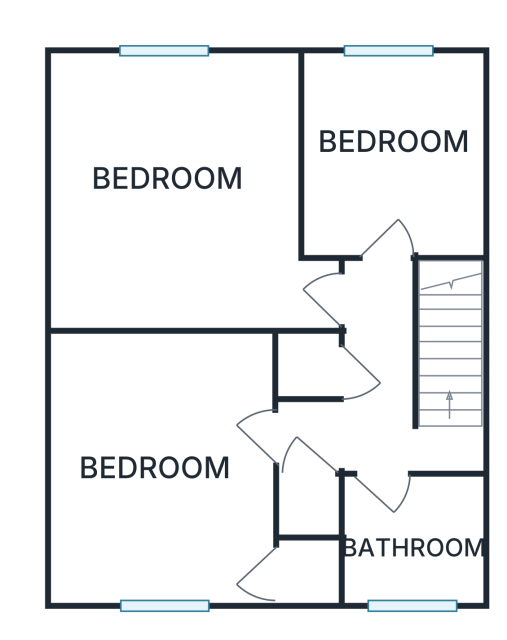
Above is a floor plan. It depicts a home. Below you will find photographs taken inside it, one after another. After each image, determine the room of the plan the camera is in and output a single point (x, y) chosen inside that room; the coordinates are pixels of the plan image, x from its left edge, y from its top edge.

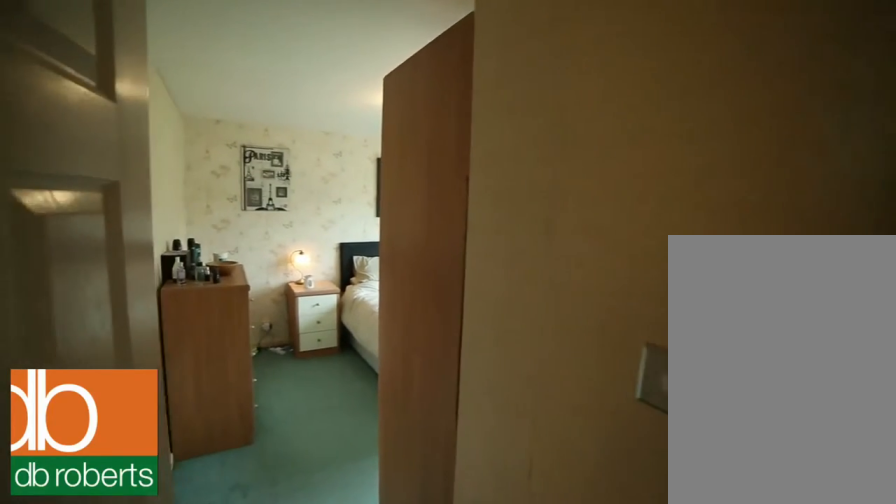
(180, 190)
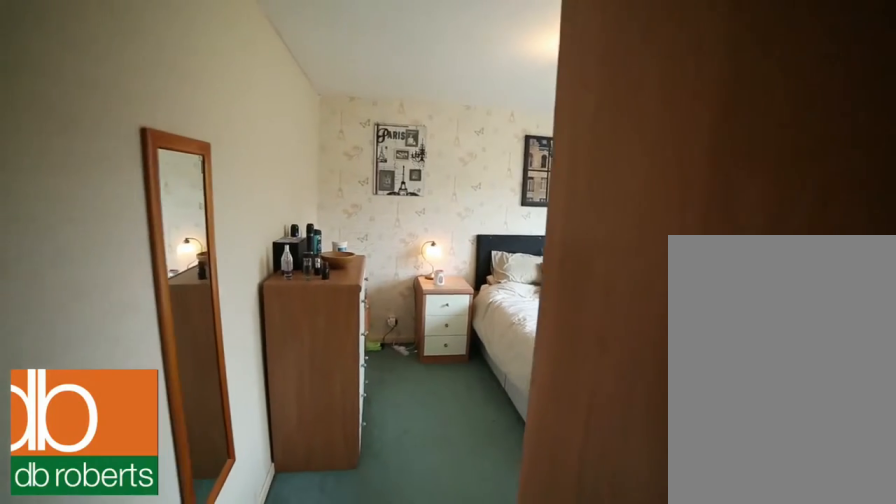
(180, 190)
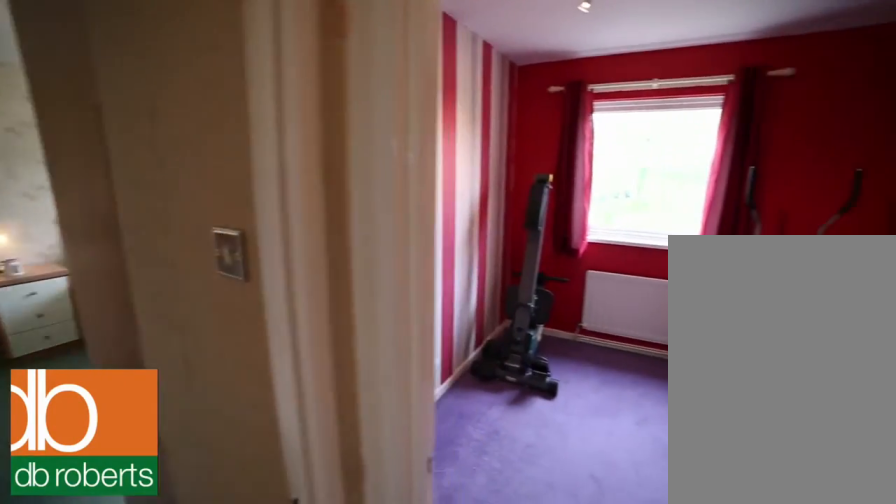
(392, 152)
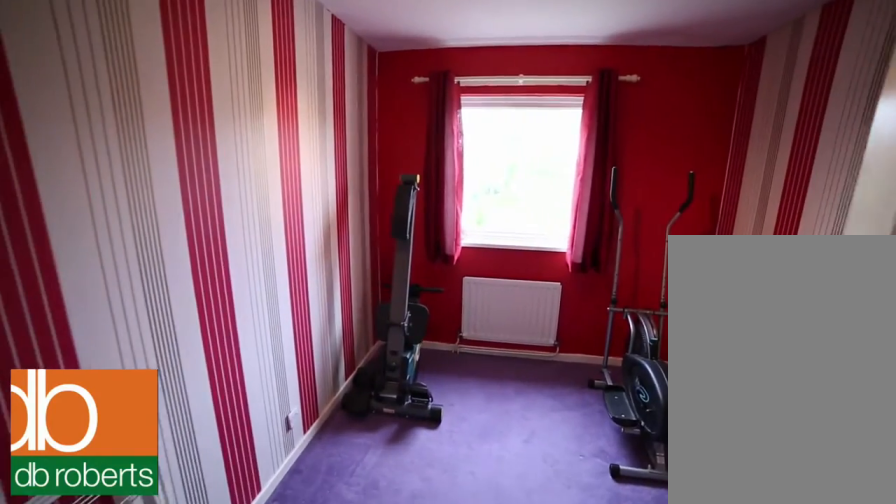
(392, 152)
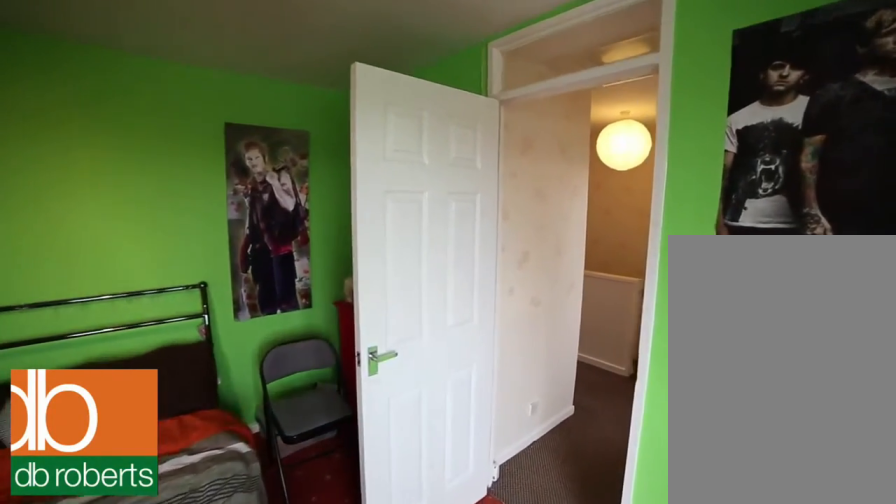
(166, 468)
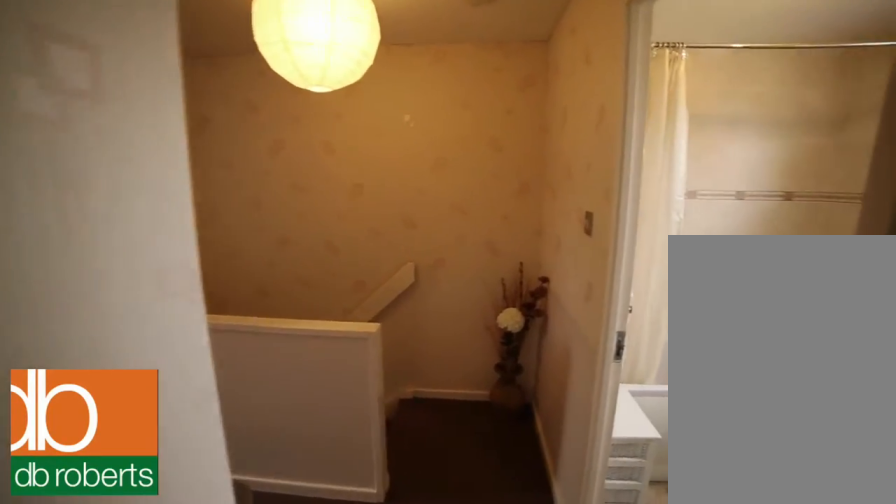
(371, 385)
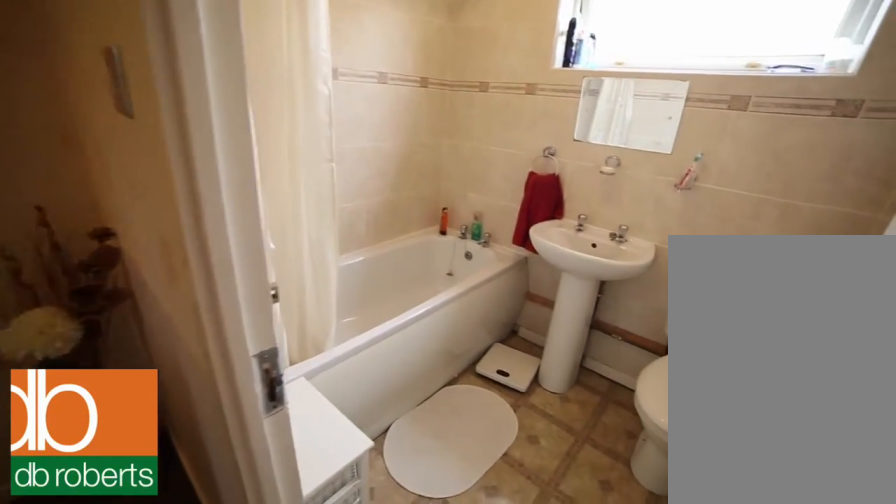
(415, 542)
